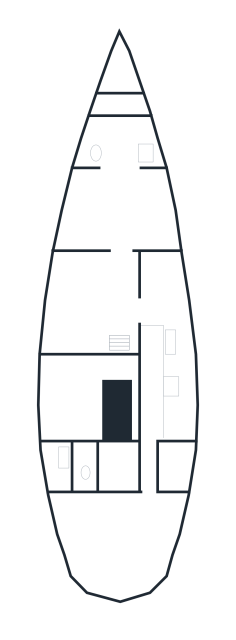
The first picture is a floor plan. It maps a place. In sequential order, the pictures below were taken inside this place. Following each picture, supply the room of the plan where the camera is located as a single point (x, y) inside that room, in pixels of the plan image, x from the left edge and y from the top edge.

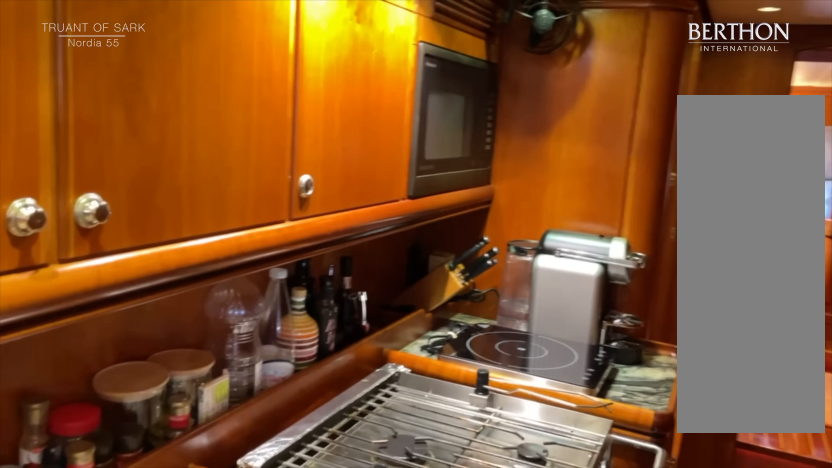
(168, 376)
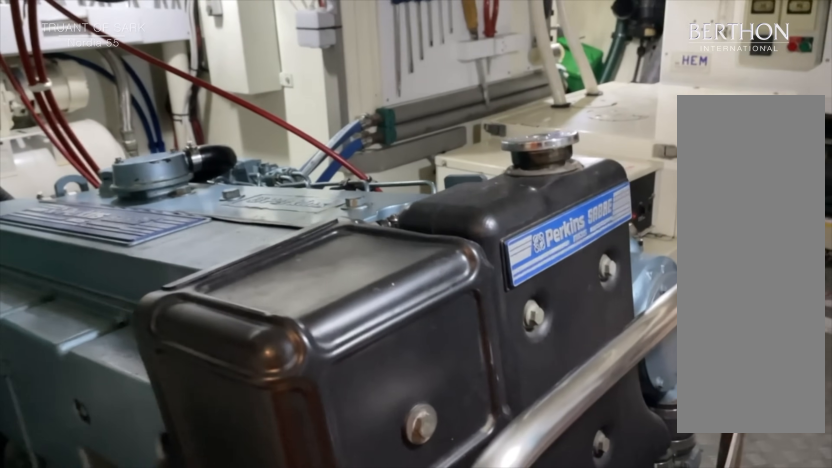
(88, 402)
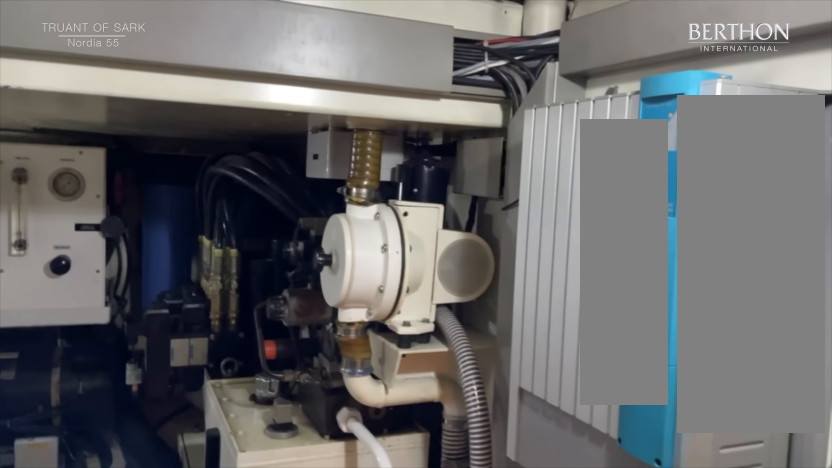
(88, 402)
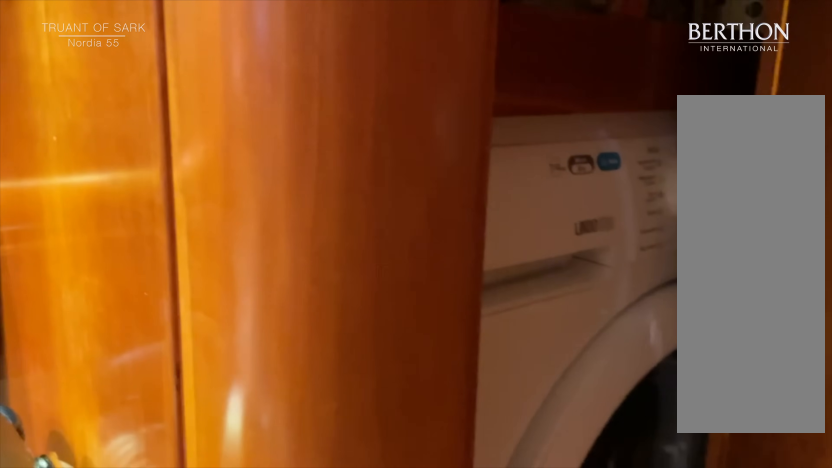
(168, 375)
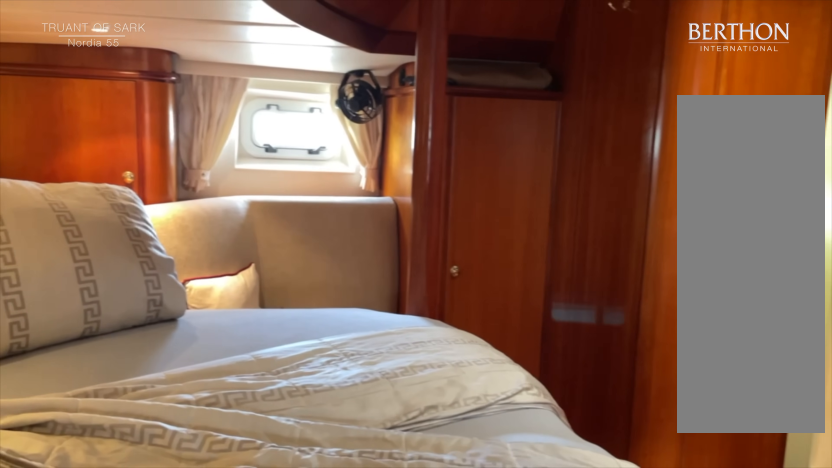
(119, 513)
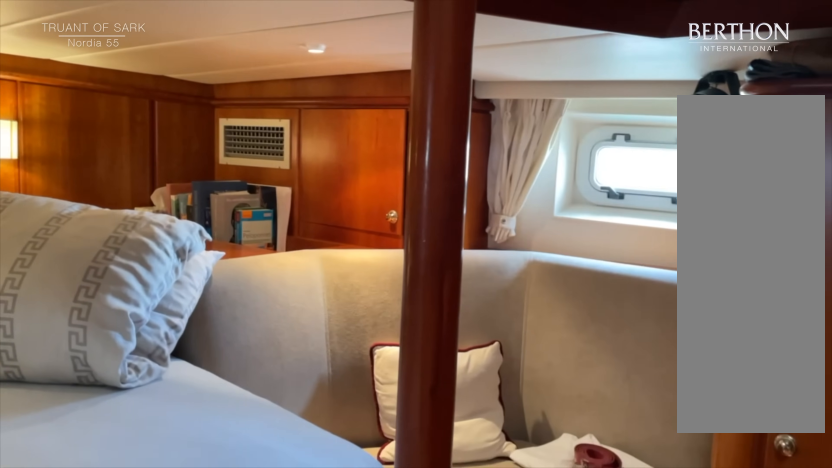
(119, 513)
